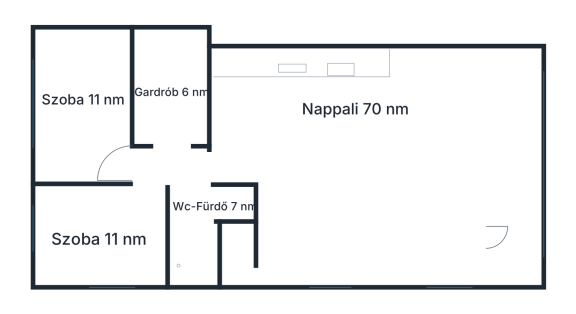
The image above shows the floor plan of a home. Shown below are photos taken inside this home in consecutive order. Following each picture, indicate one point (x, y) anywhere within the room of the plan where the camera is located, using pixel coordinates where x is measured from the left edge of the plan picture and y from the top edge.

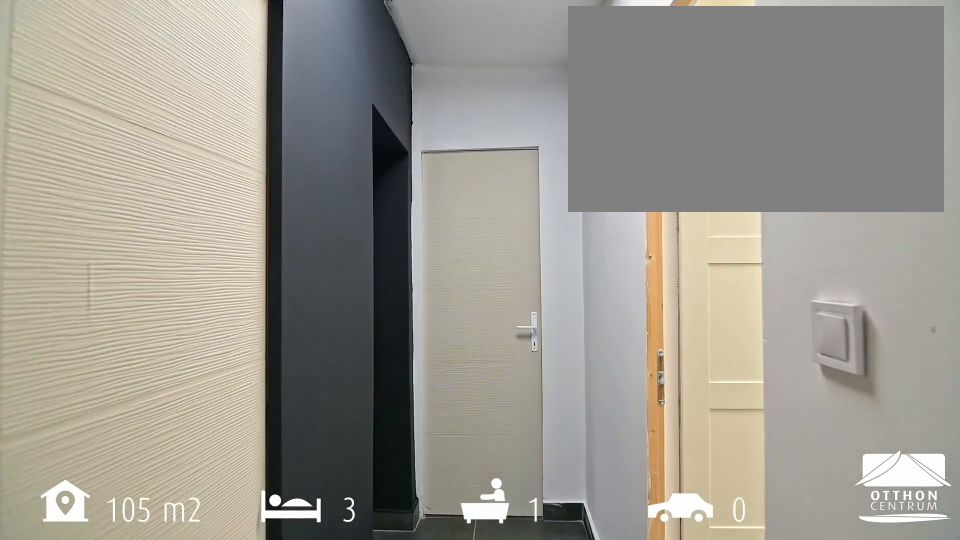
(170, 165)
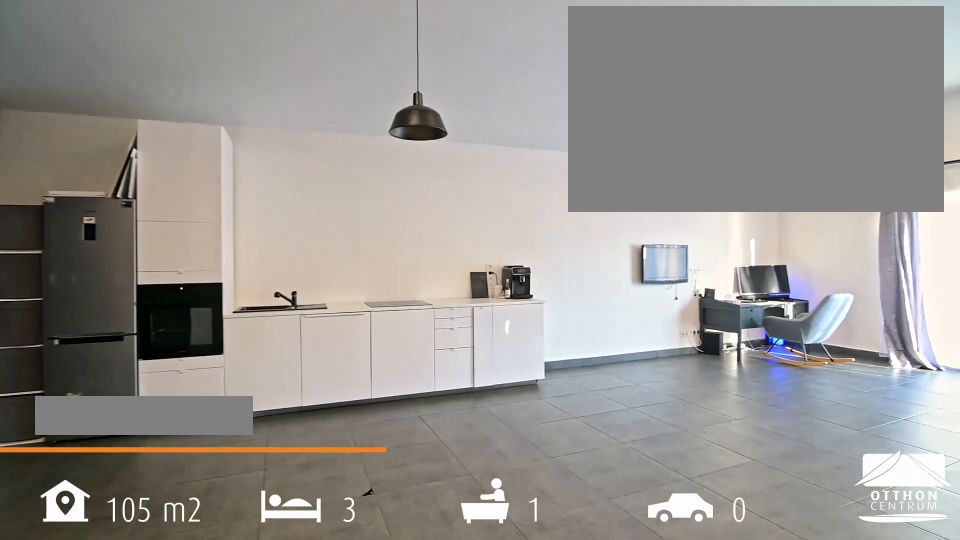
(376, 171)
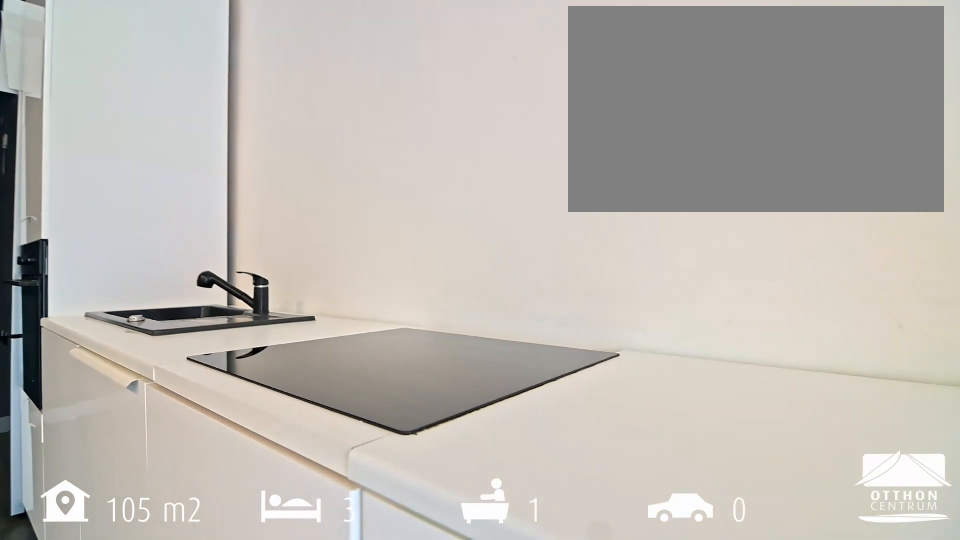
(376, 171)
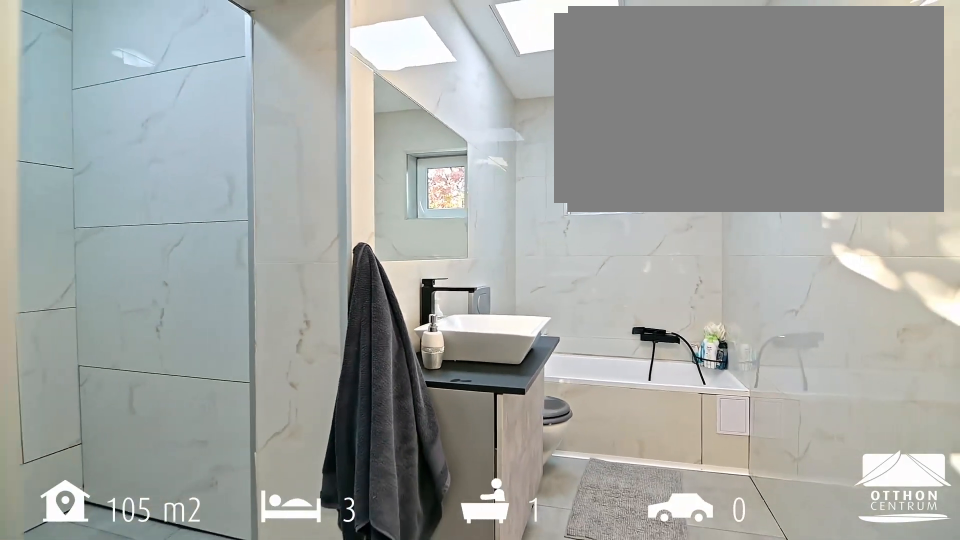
(192, 227)
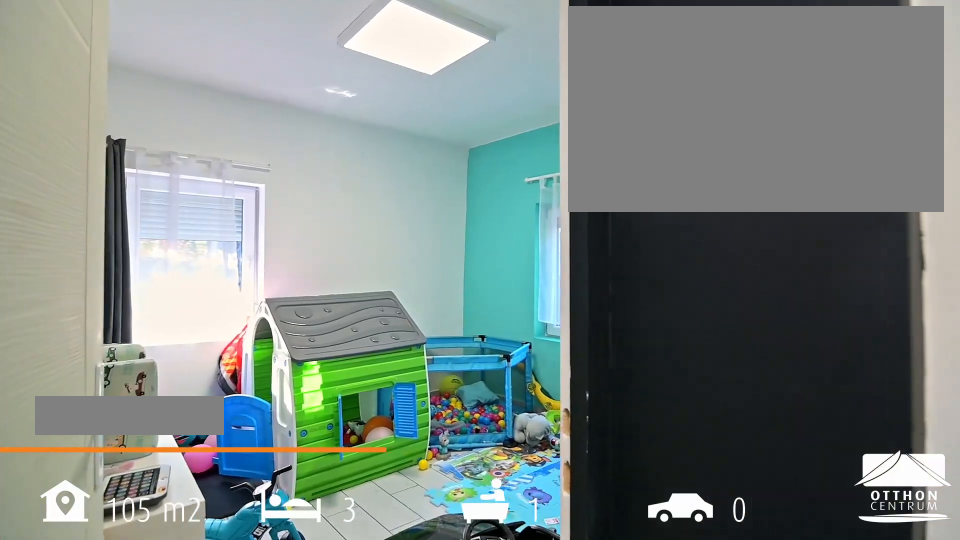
(99, 240)
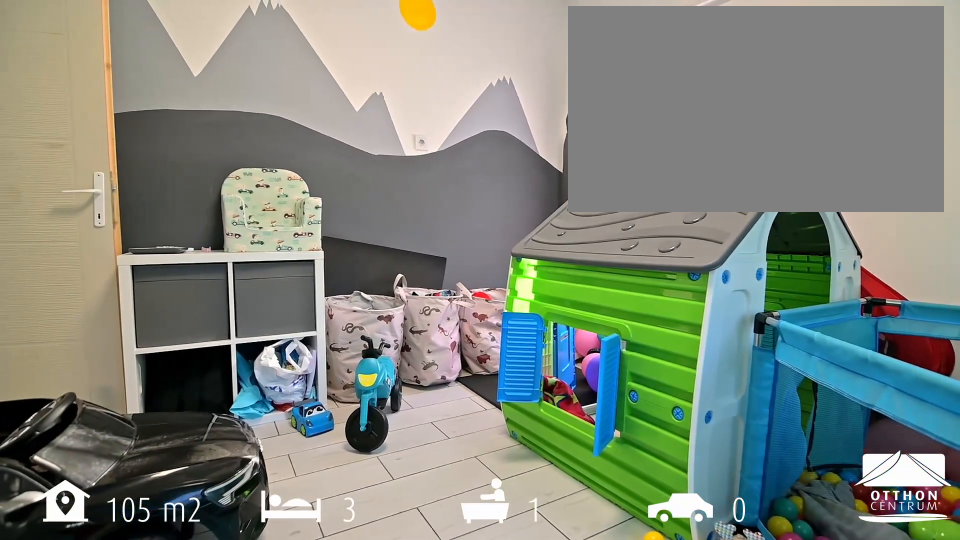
(99, 240)
